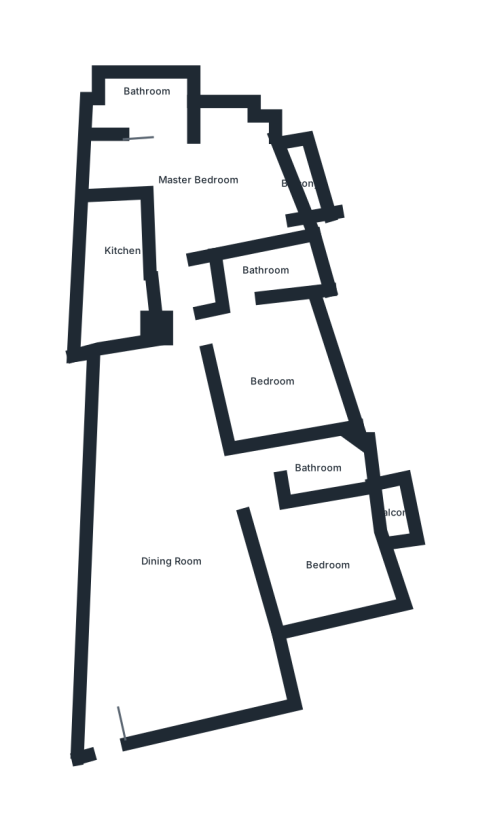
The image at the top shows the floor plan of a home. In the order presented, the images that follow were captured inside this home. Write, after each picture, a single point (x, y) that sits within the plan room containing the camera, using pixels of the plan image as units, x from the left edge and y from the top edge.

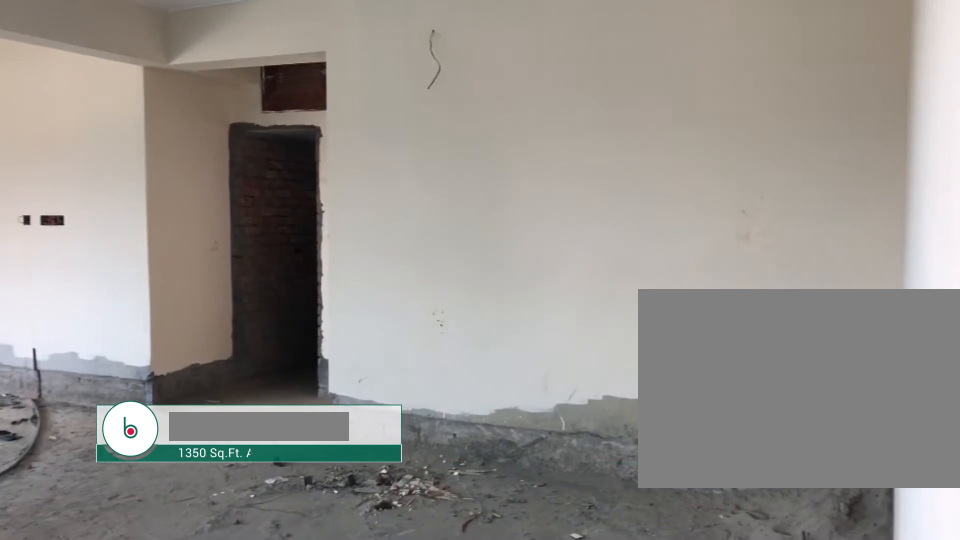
(142, 557)
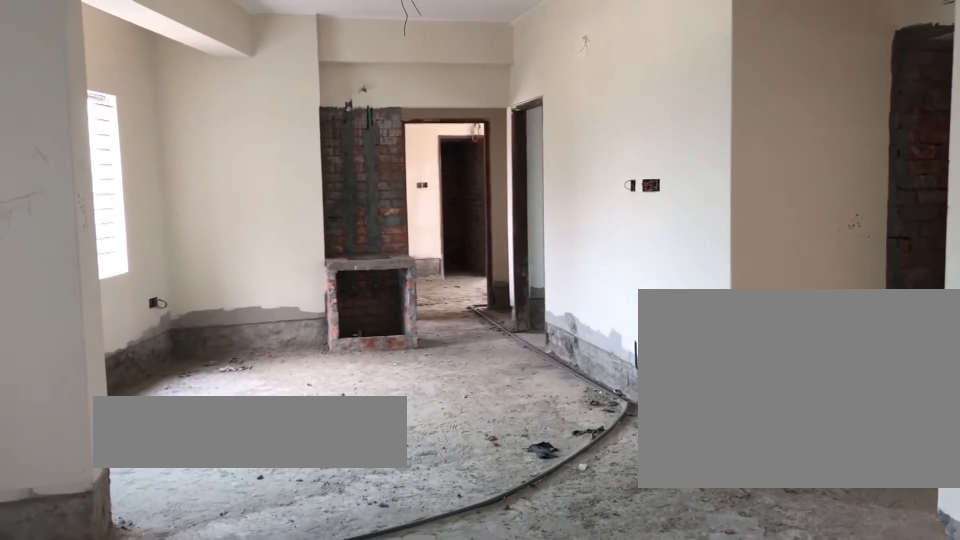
(142, 557)
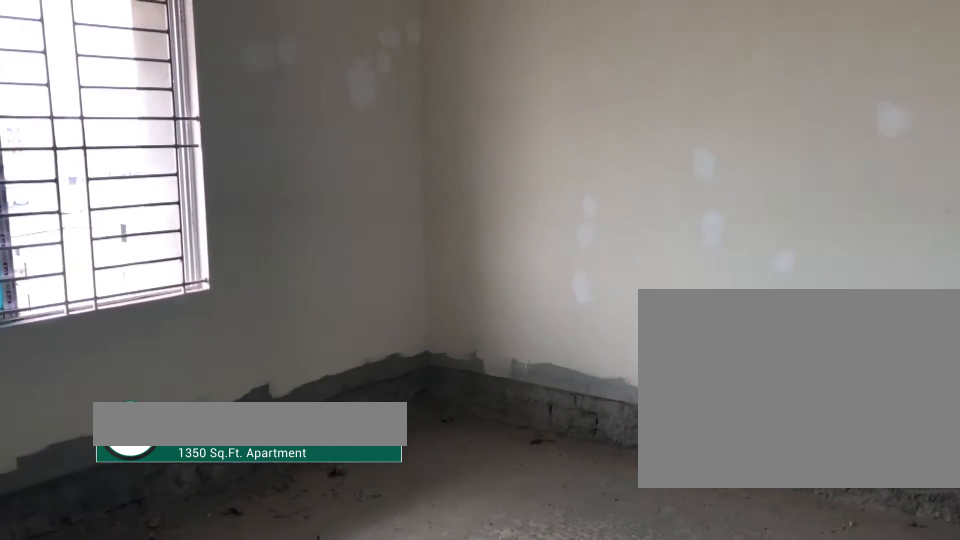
(268, 375)
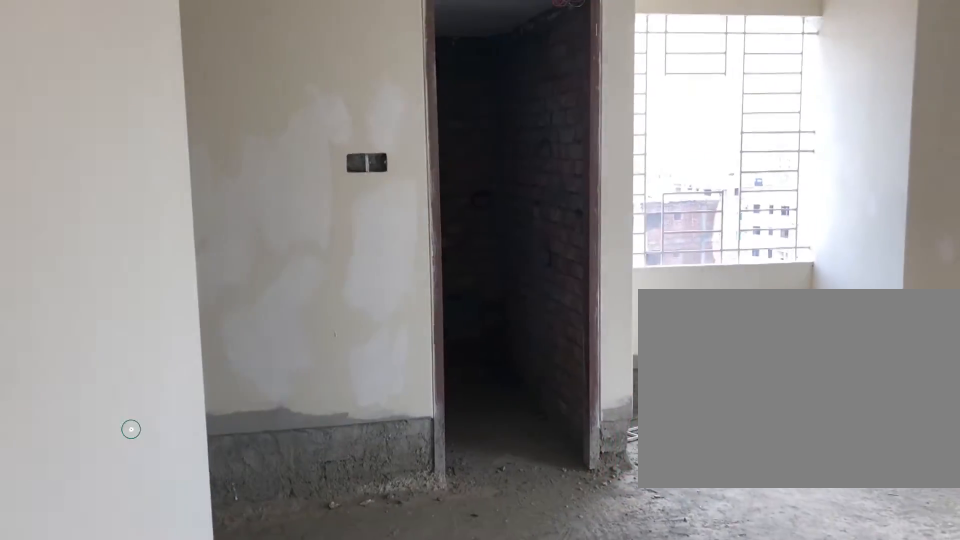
(209, 195)
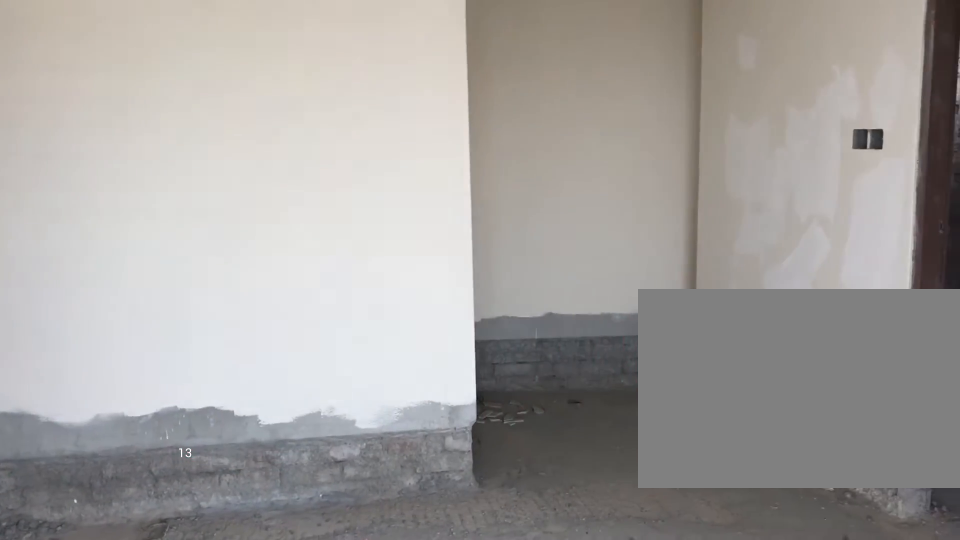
(209, 195)
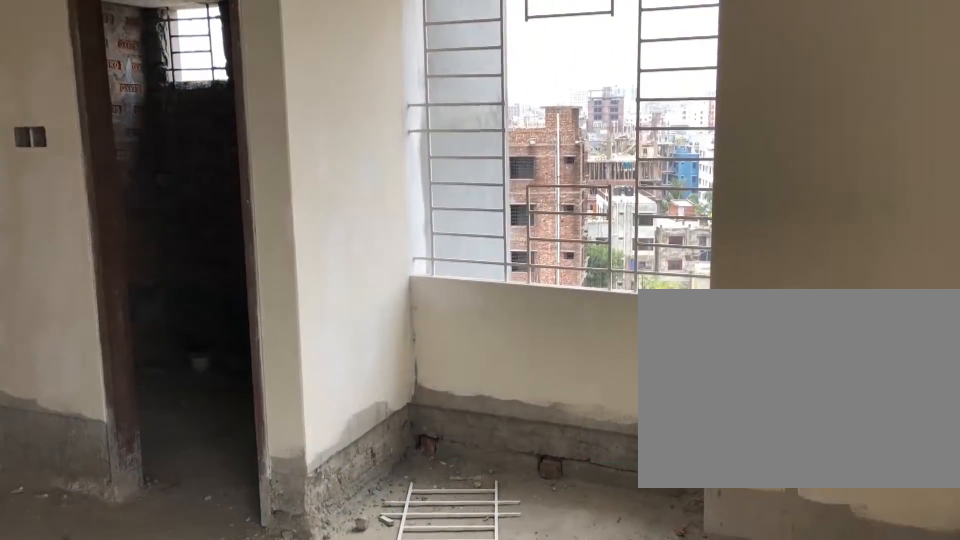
(209, 195)
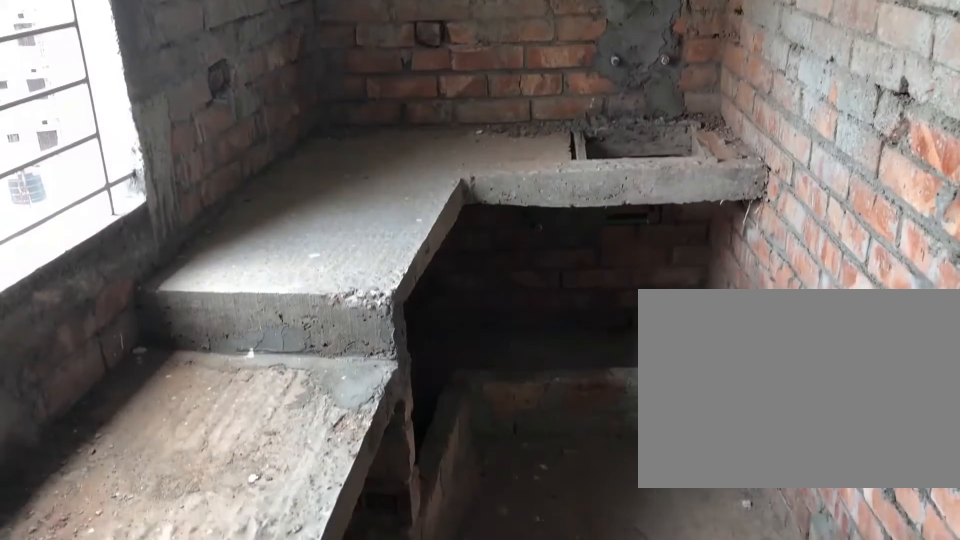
(124, 286)
